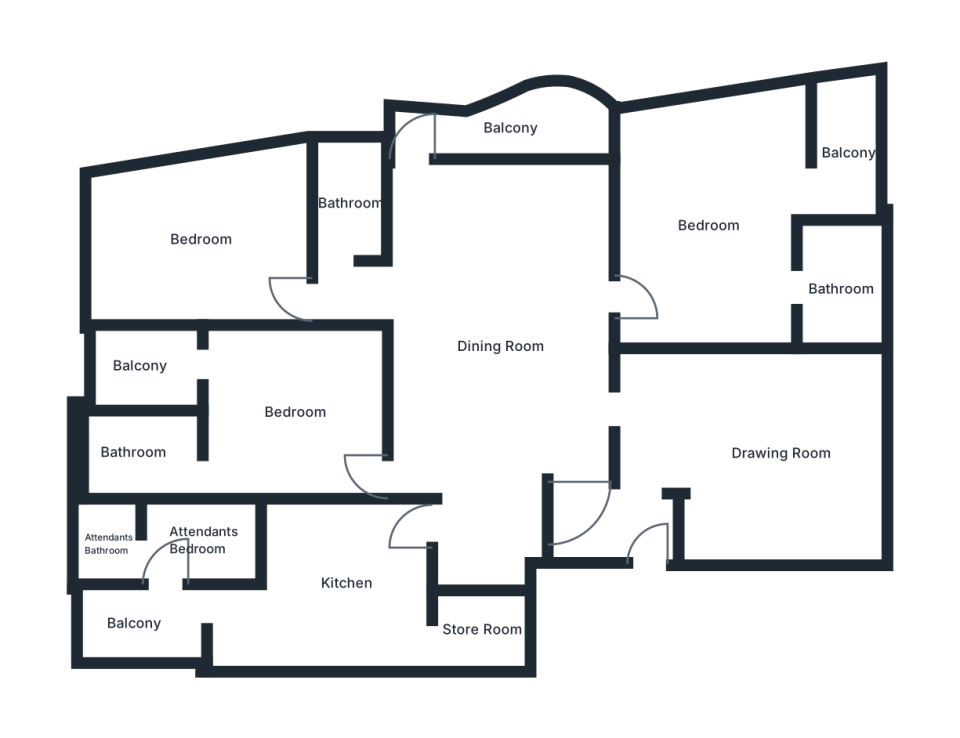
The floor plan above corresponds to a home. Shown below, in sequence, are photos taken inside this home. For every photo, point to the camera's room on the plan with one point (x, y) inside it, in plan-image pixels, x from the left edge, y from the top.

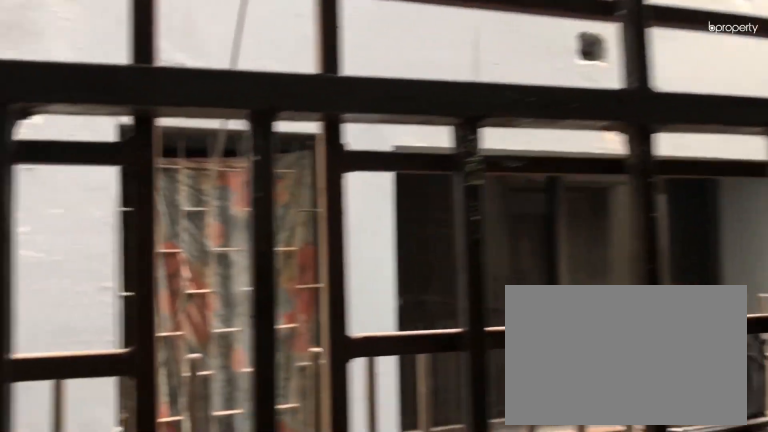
(508, 128)
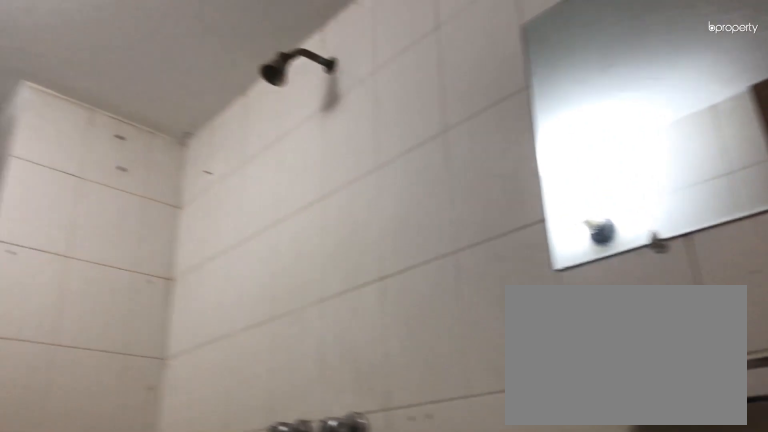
(349, 204)
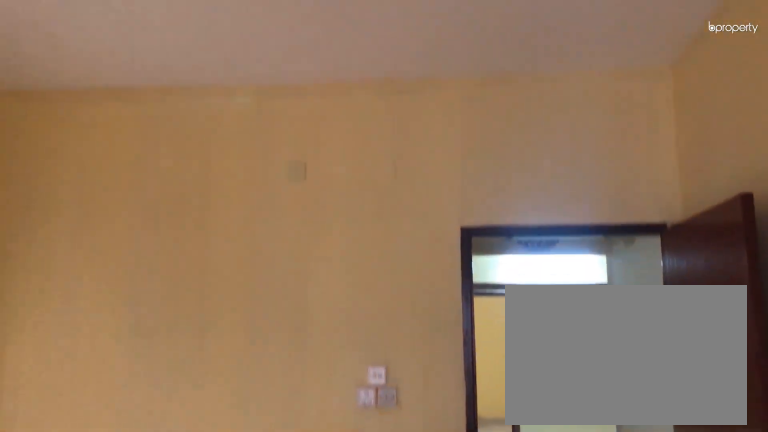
(199, 239)
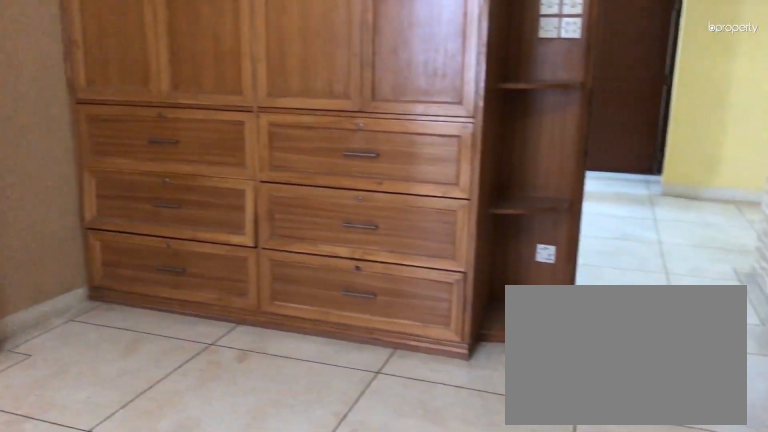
(296, 412)
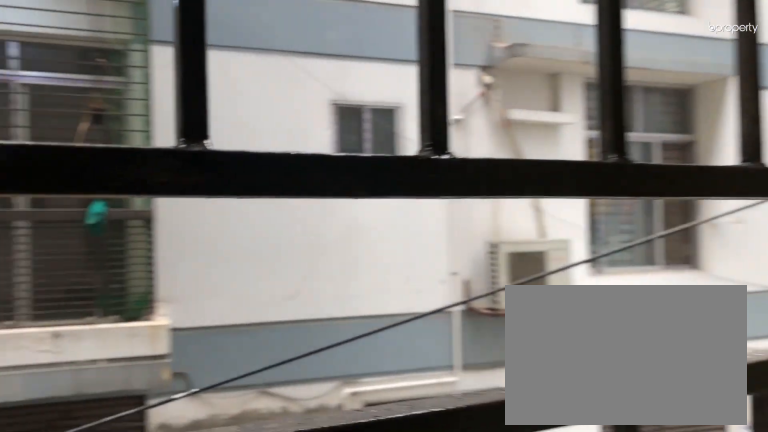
(141, 365)
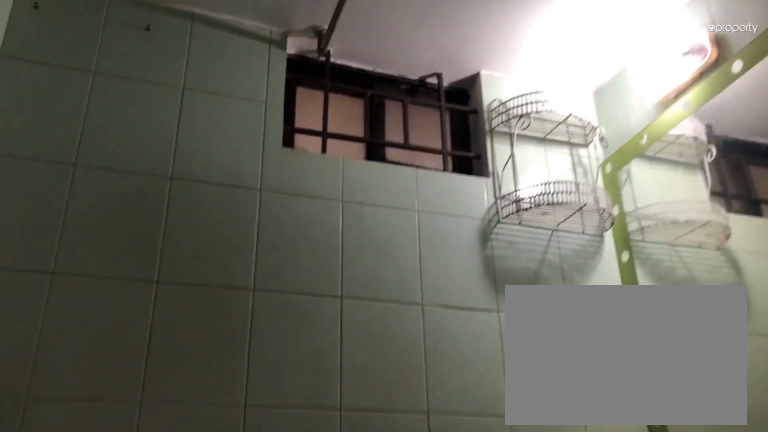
(130, 452)
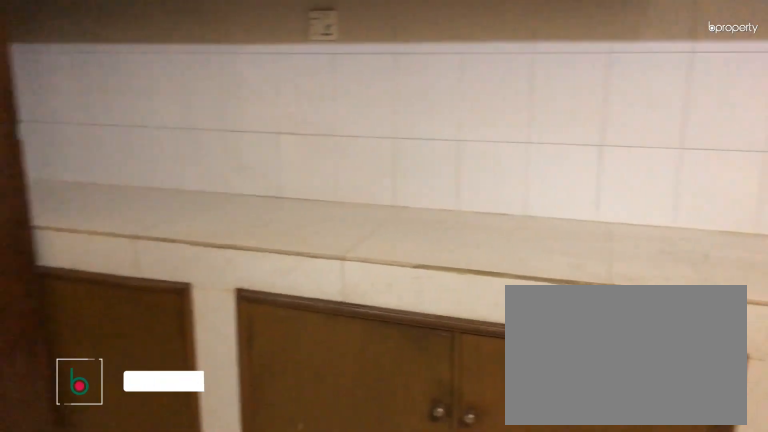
(346, 583)
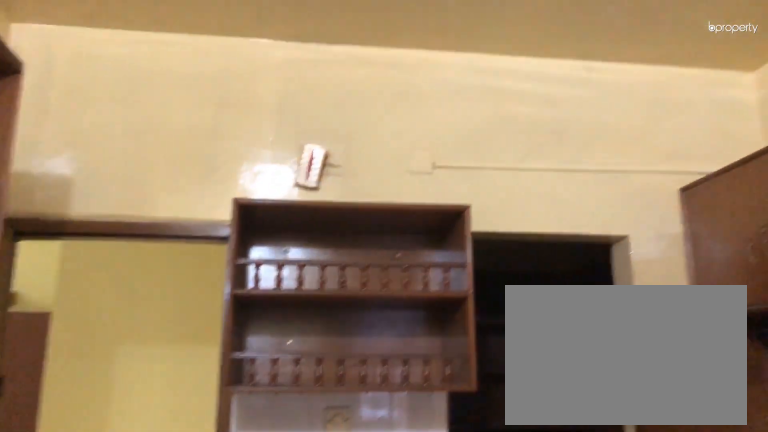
(346, 583)
